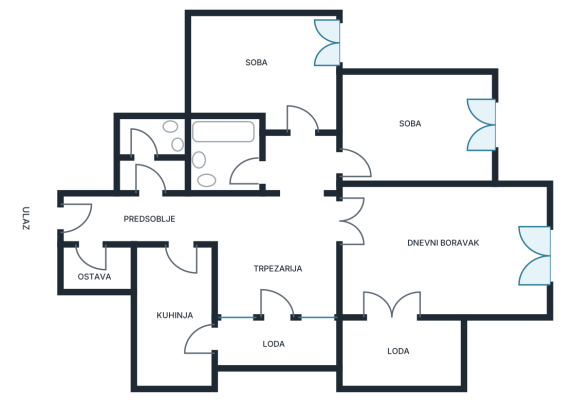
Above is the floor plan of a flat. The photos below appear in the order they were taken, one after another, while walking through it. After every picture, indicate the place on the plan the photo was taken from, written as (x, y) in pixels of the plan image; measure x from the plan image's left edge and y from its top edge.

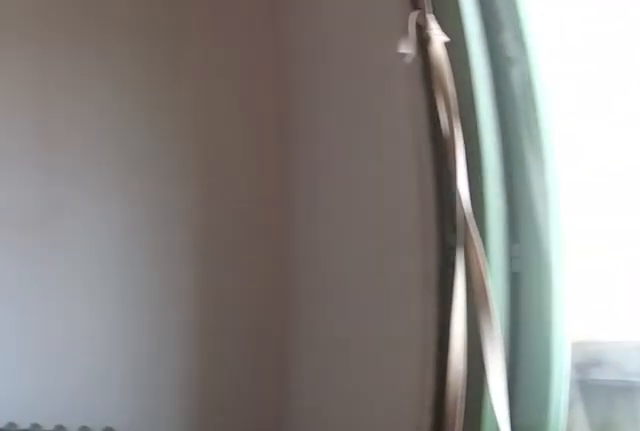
(517, 270)
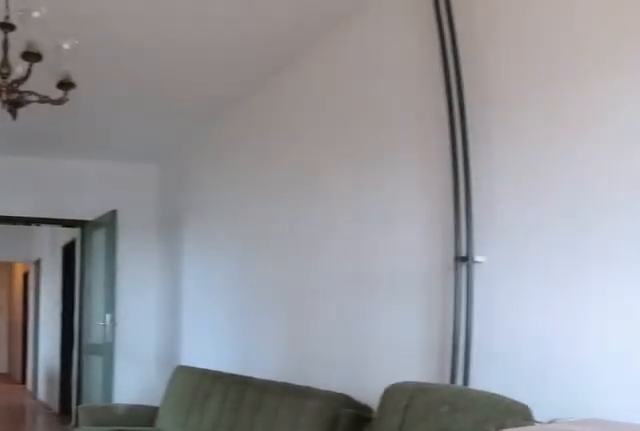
(526, 261)
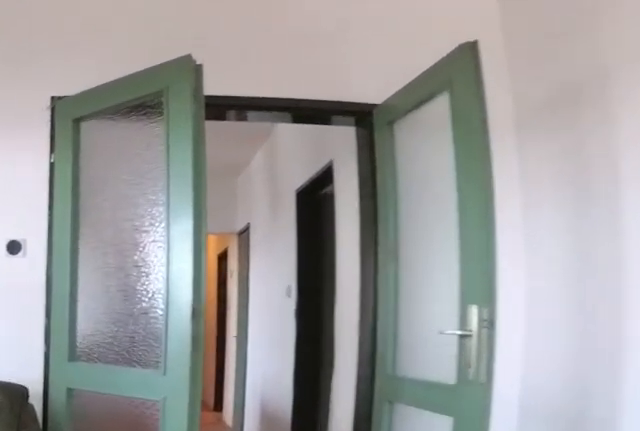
(425, 256)
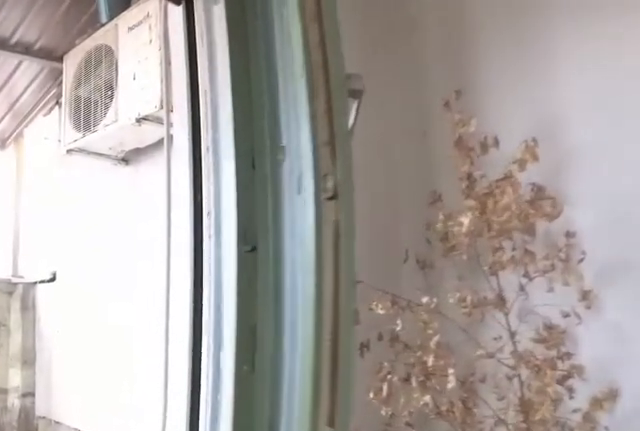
(408, 273)
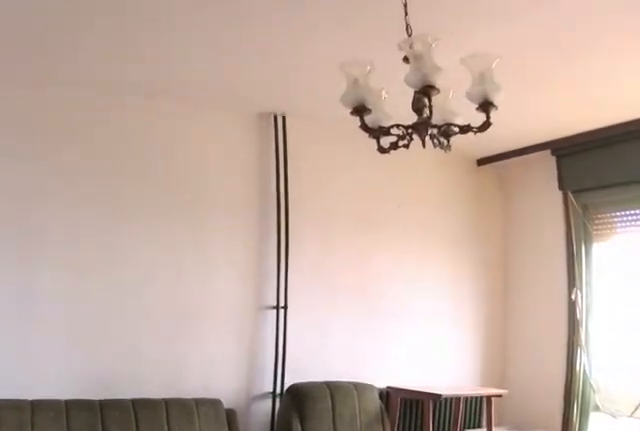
(405, 323)
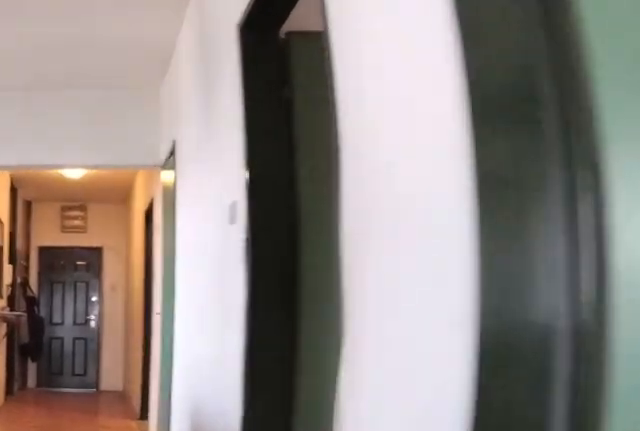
(365, 228)
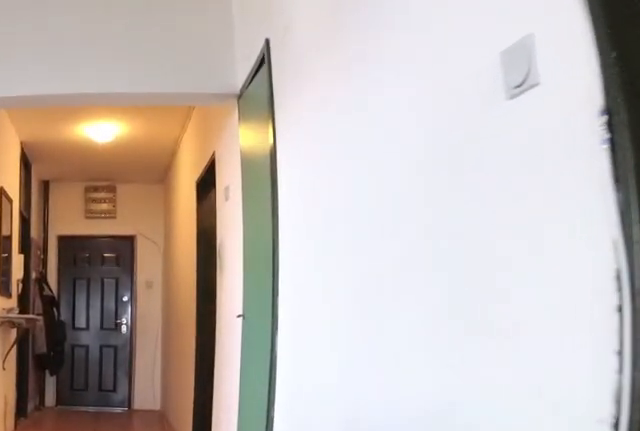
(327, 230)
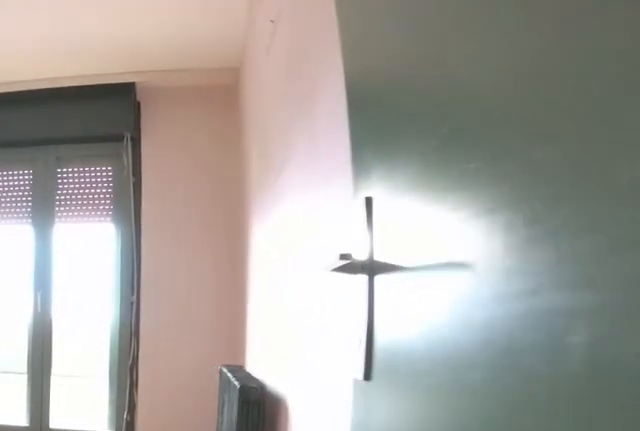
(322, 171)
